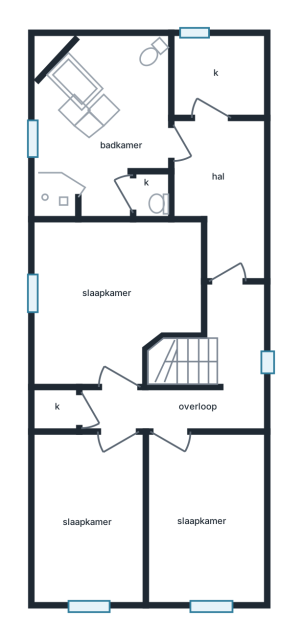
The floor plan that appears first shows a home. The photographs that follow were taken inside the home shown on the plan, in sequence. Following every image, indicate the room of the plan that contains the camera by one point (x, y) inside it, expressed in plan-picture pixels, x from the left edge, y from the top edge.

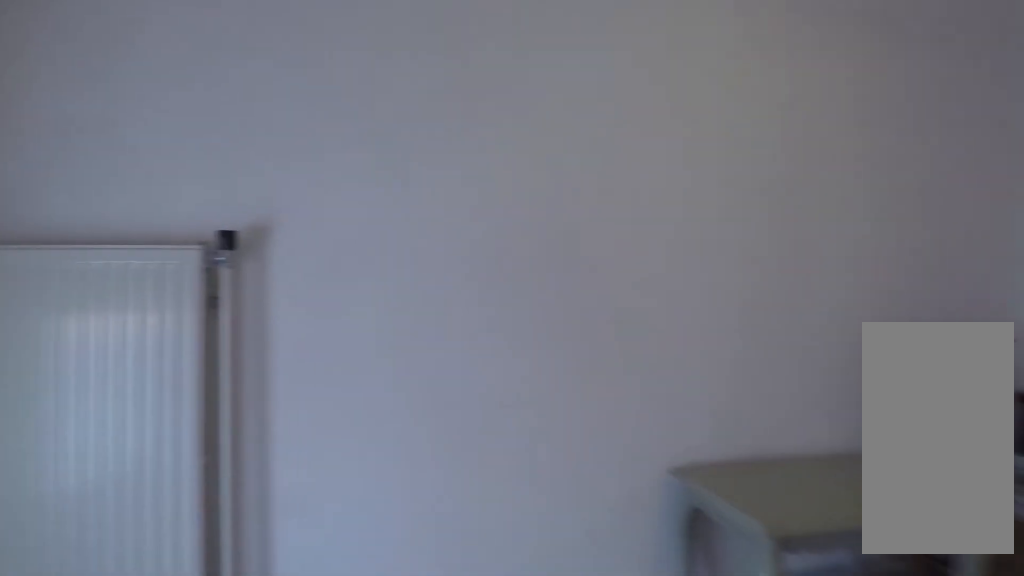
(90, 518)
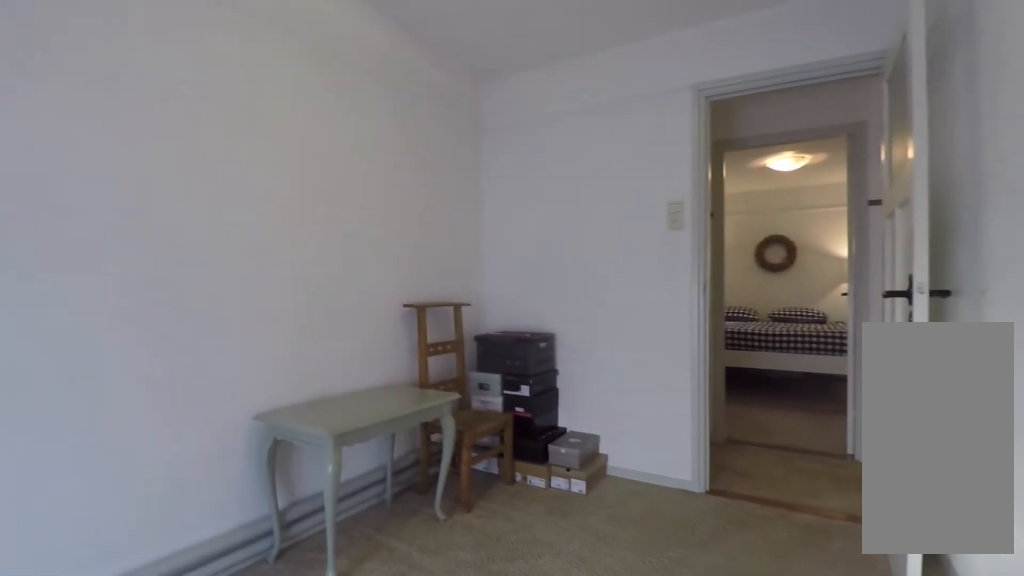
(90, 518)
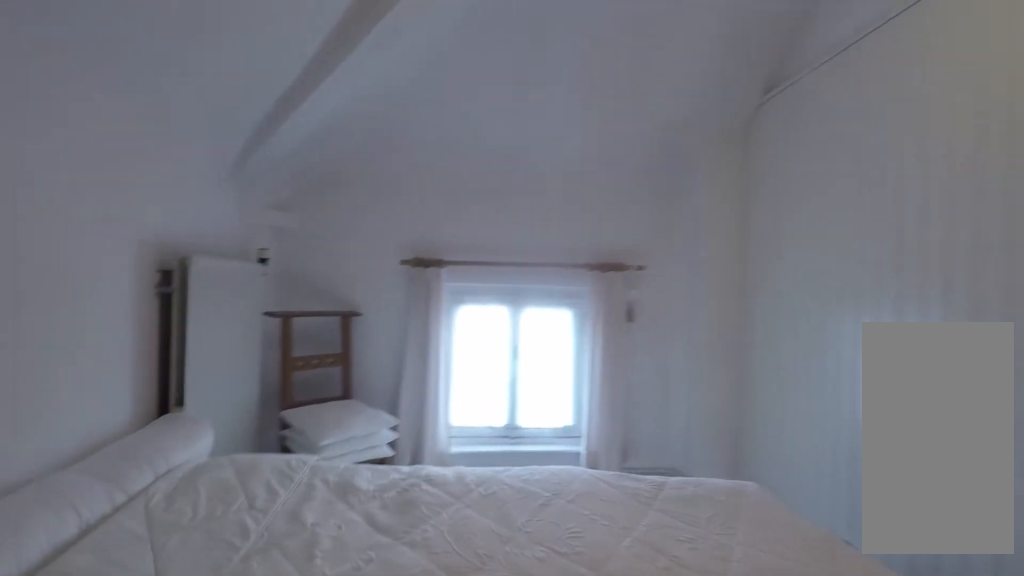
(203, 518)
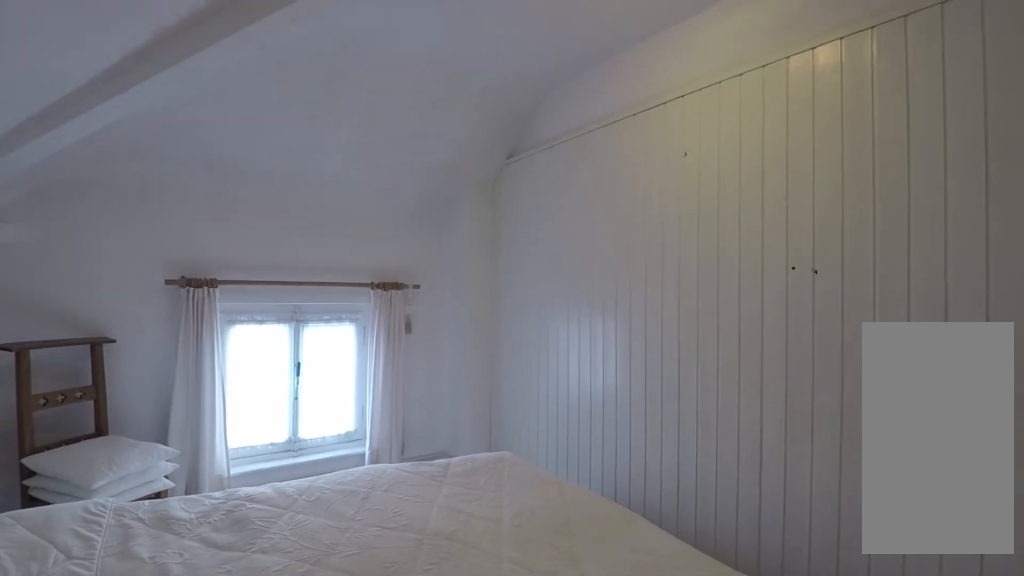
(203, 518)
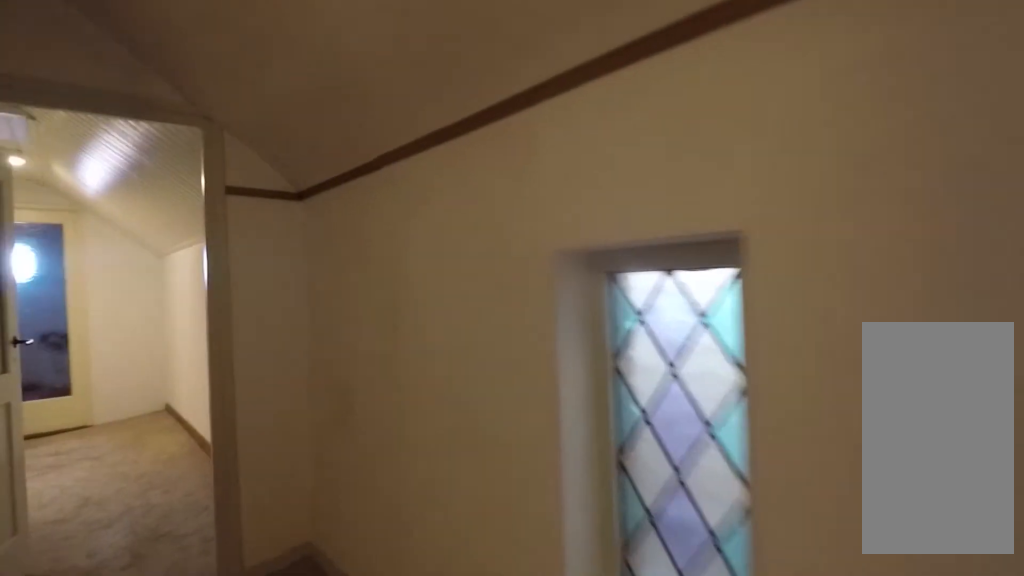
(198, 380)
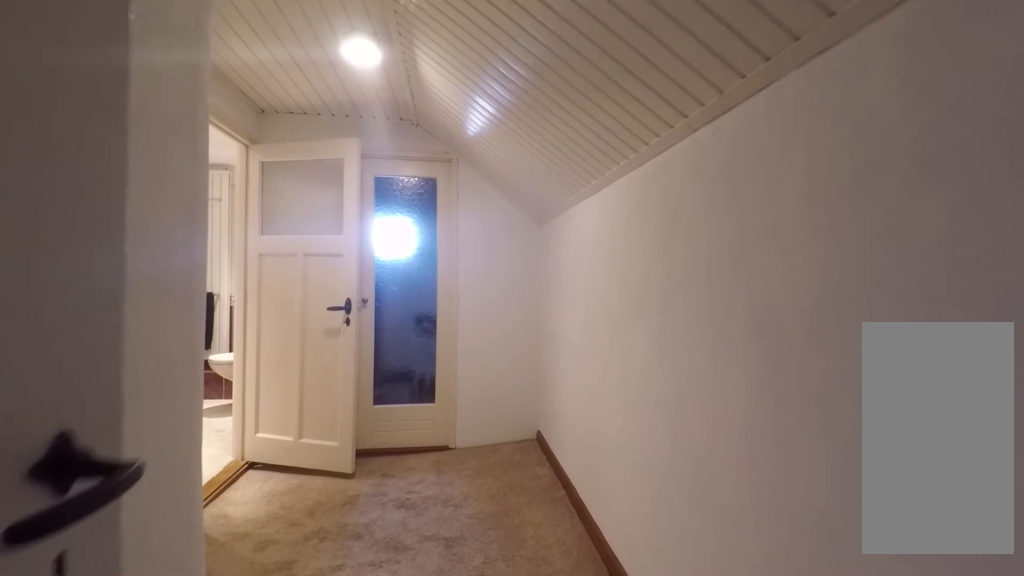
(222, 192)
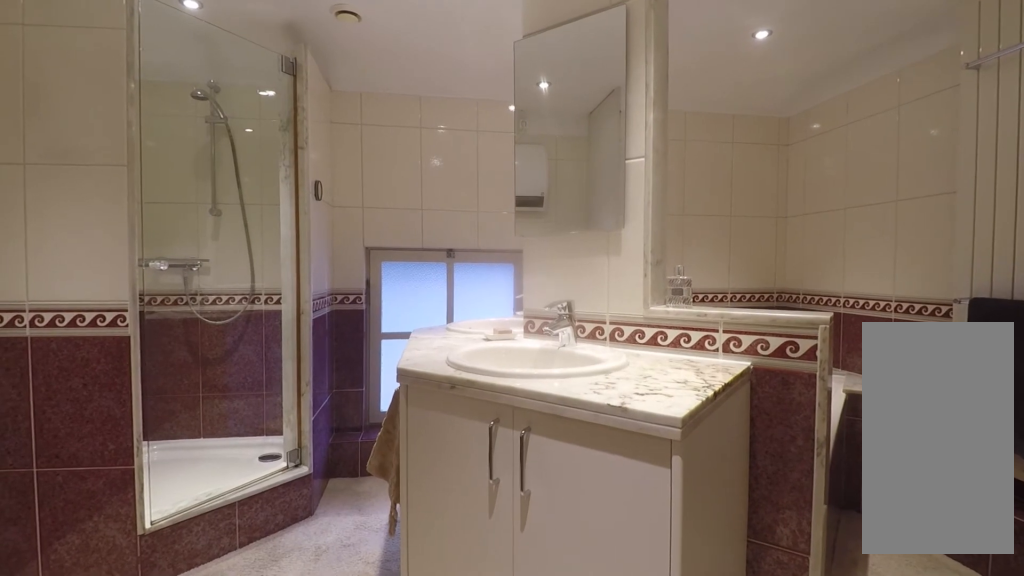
(101, 126)
